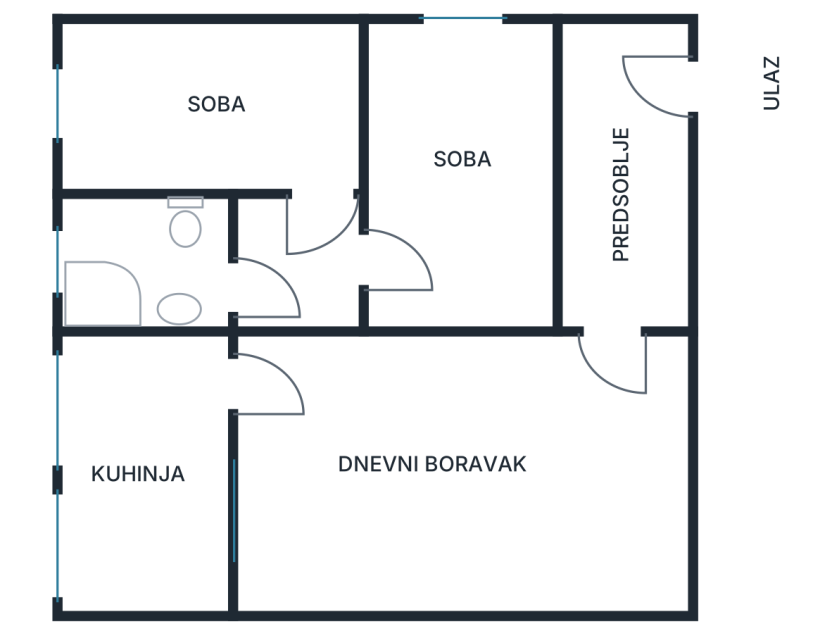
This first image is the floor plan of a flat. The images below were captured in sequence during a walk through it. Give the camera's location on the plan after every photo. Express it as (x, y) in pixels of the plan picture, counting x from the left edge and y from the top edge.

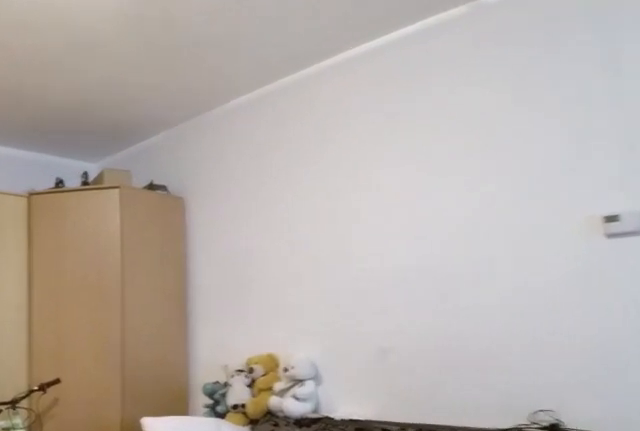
(310, 381)
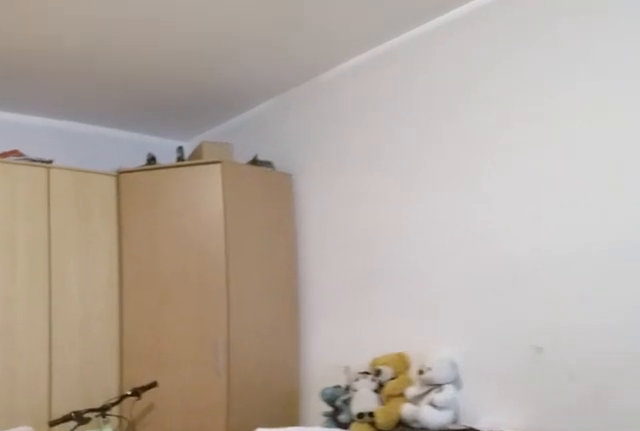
(352, 392)
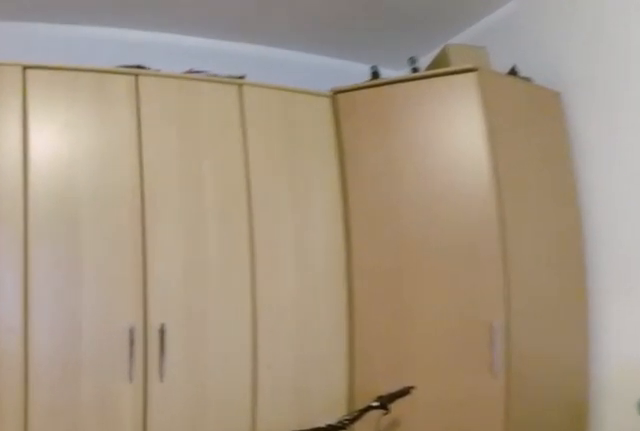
(439, 416)
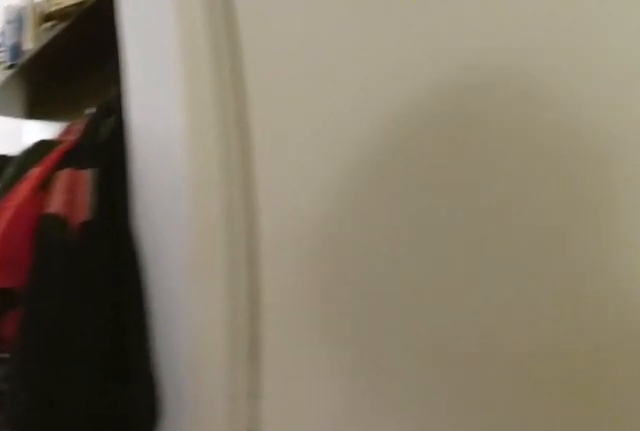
(620, 376)
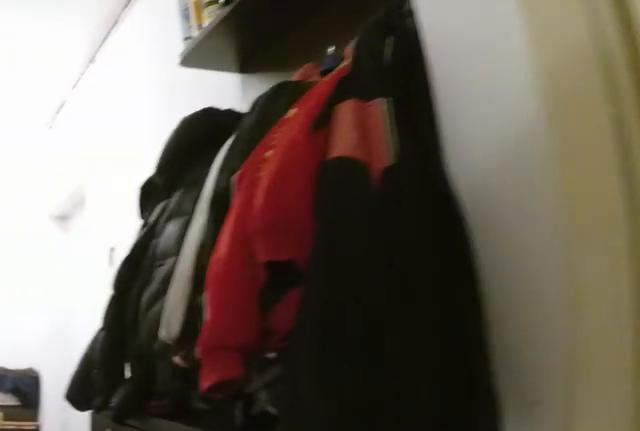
(626, 352)
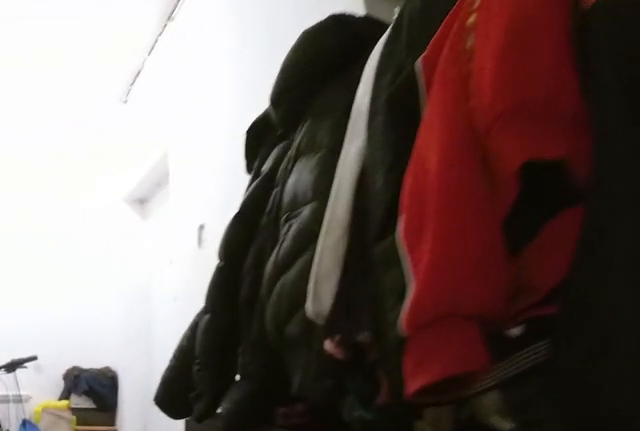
(626, 328)
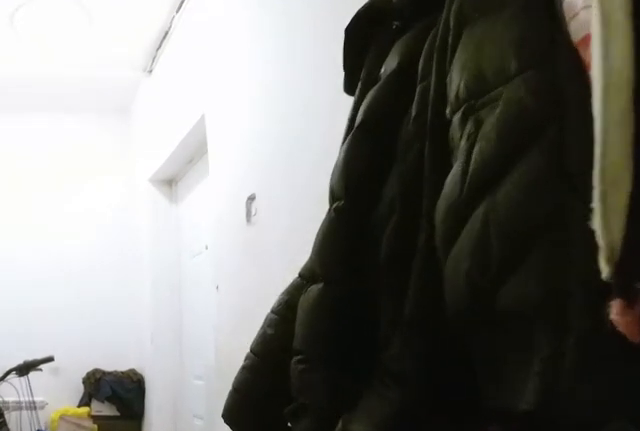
(624, 279)
